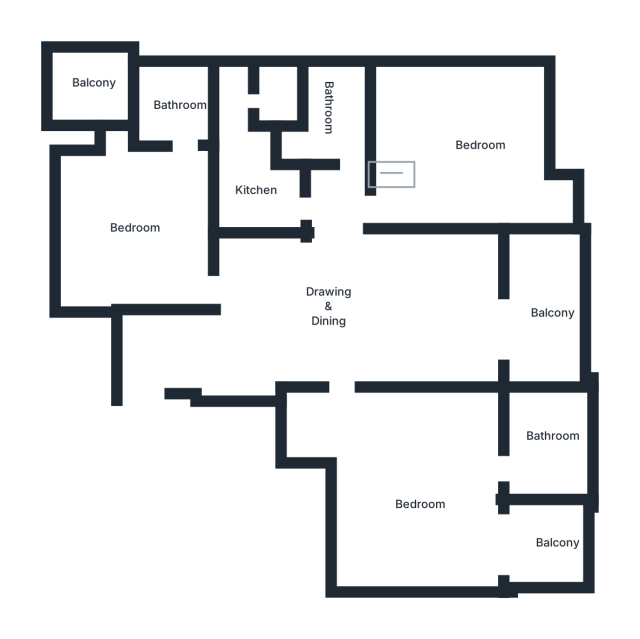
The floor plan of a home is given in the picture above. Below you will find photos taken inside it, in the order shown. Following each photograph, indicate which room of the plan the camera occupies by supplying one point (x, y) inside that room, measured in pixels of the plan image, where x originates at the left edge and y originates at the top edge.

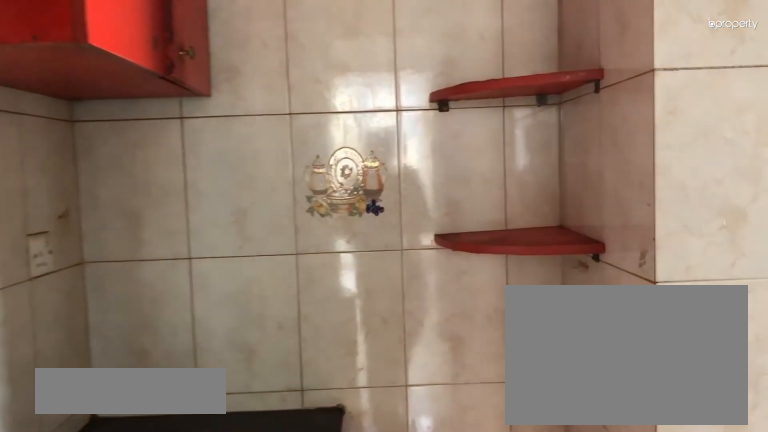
(258, 186)
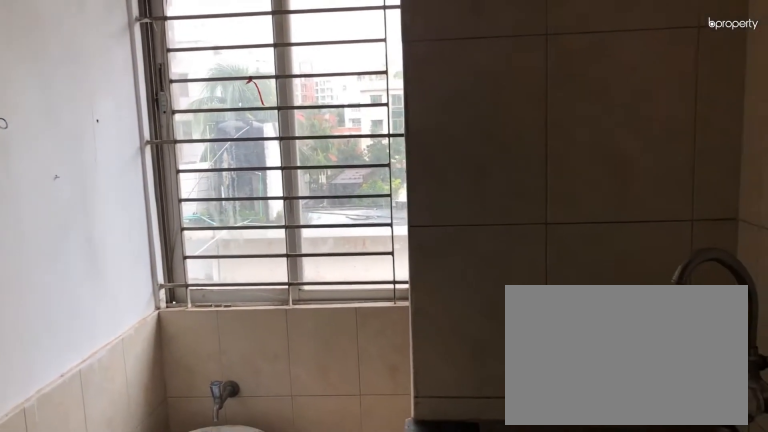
(258, 186)
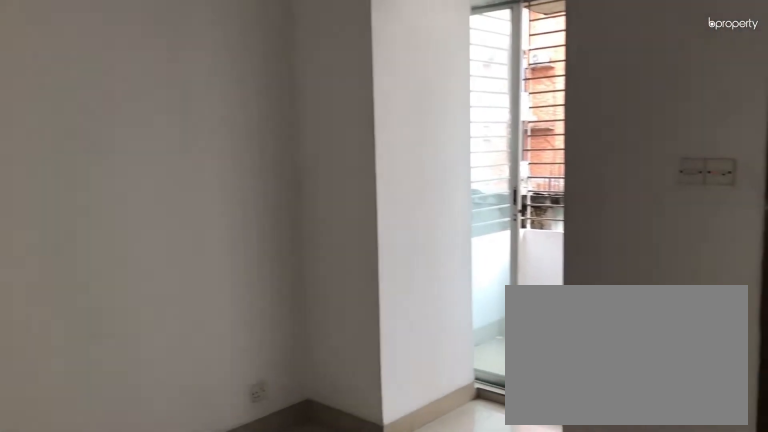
(140, 224)
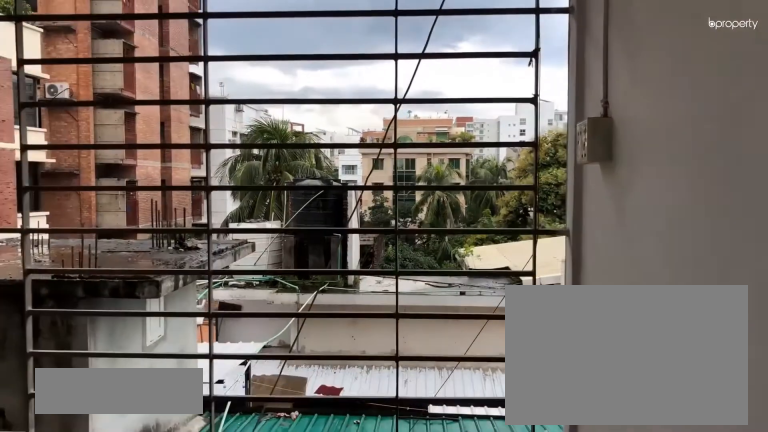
(100, 90)
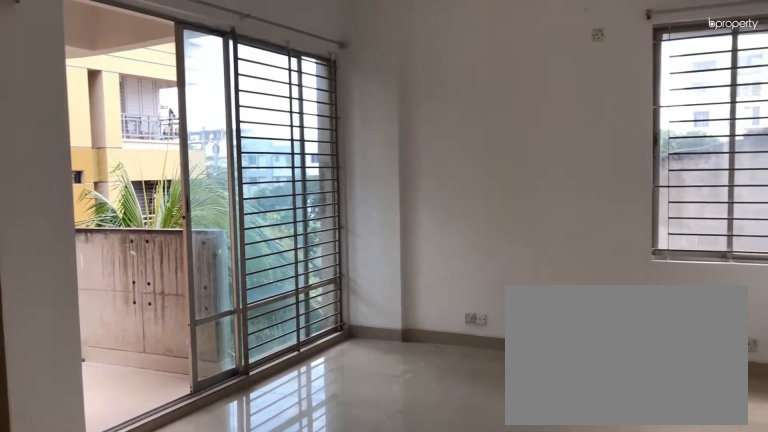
(422, 501)
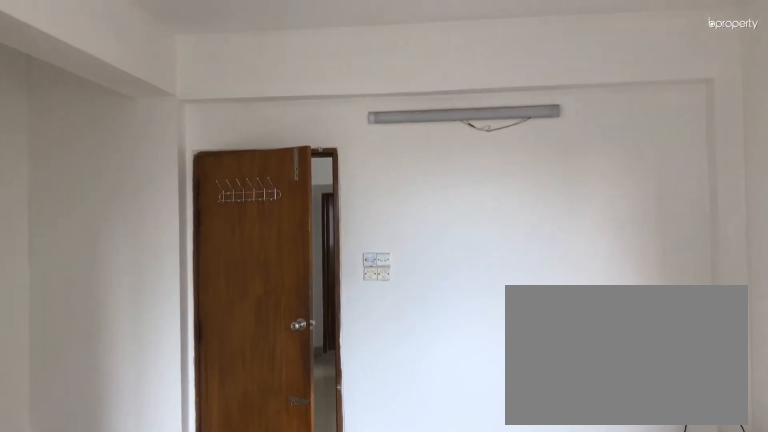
(422, 501)
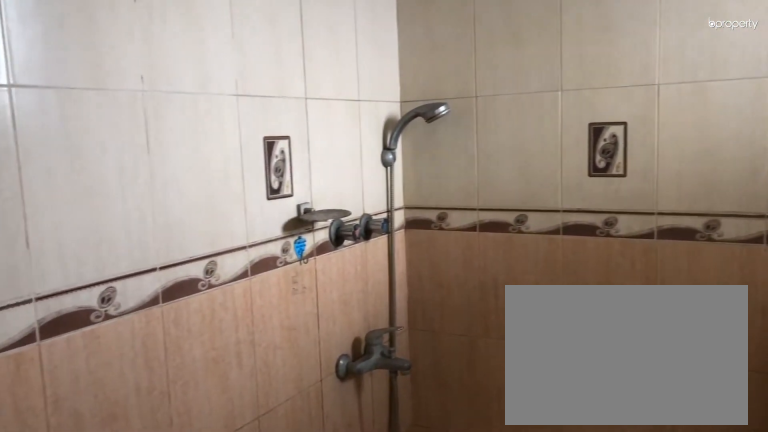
(552, 437)
